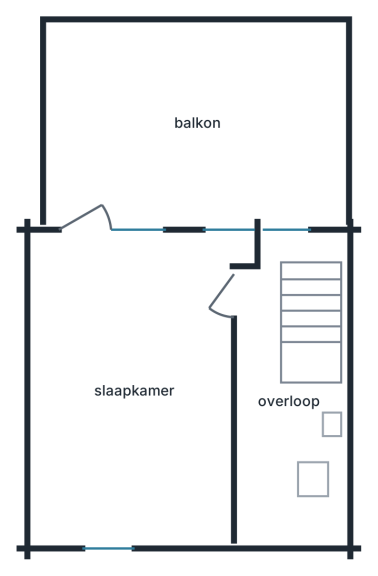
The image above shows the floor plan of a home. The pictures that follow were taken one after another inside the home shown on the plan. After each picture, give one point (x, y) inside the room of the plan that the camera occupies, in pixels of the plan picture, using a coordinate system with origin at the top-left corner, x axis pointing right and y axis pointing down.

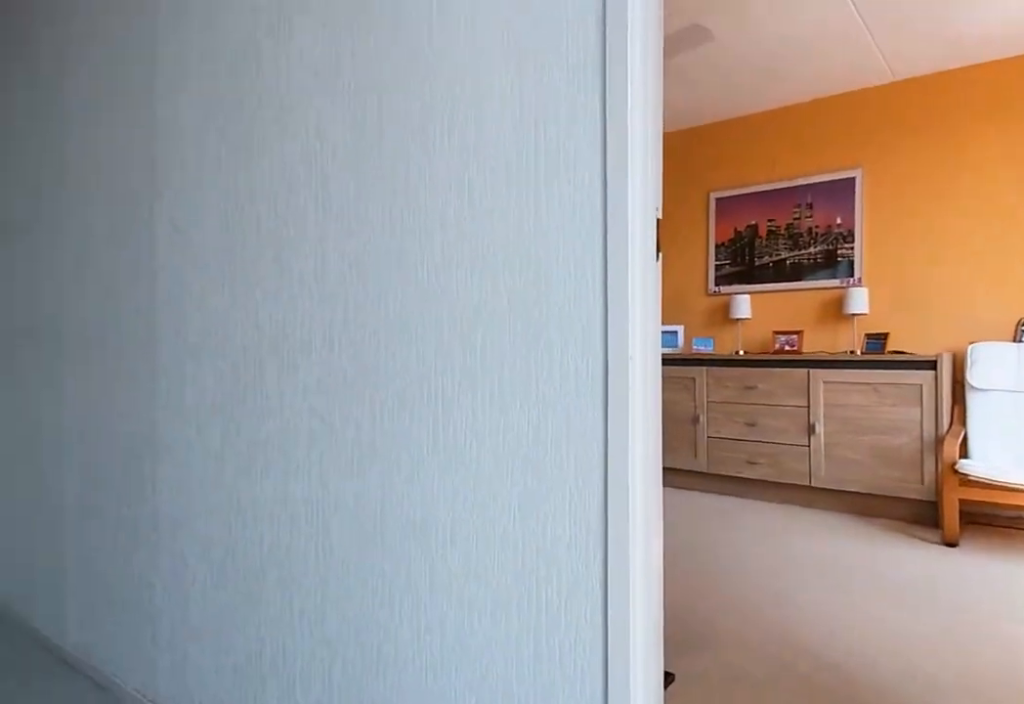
(283, 412)
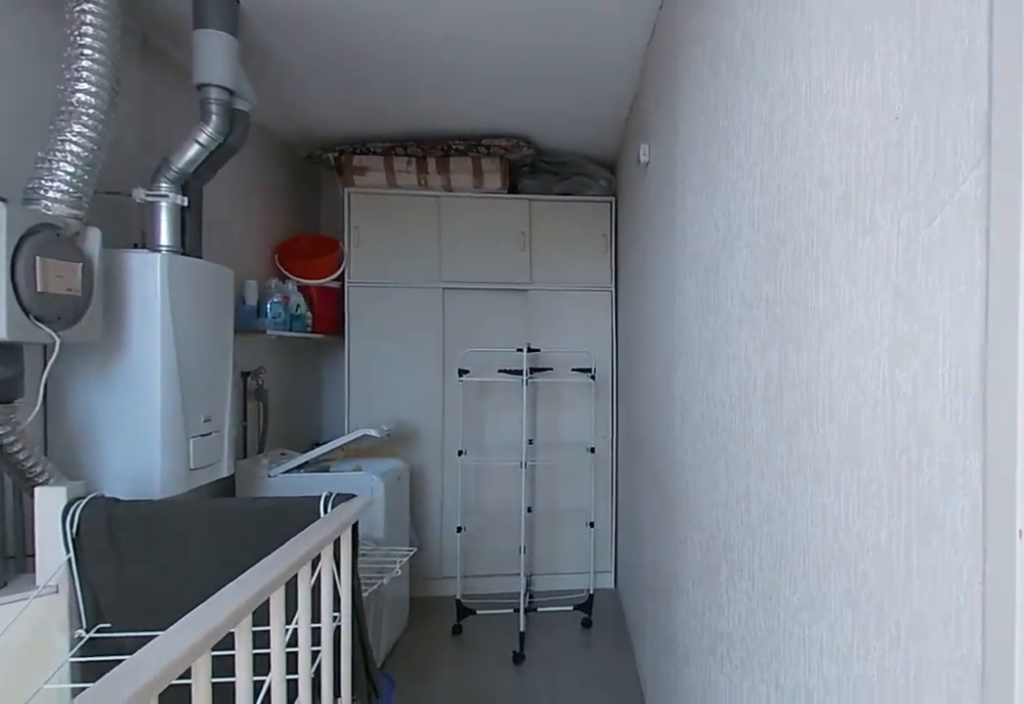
(283, 412)
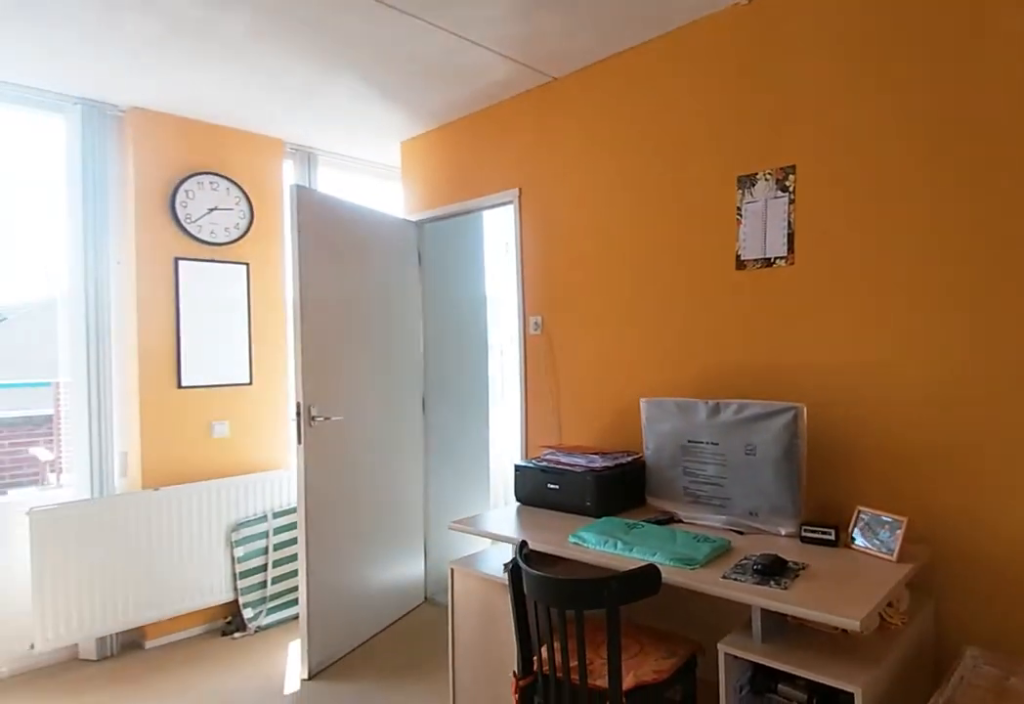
(132, 413)
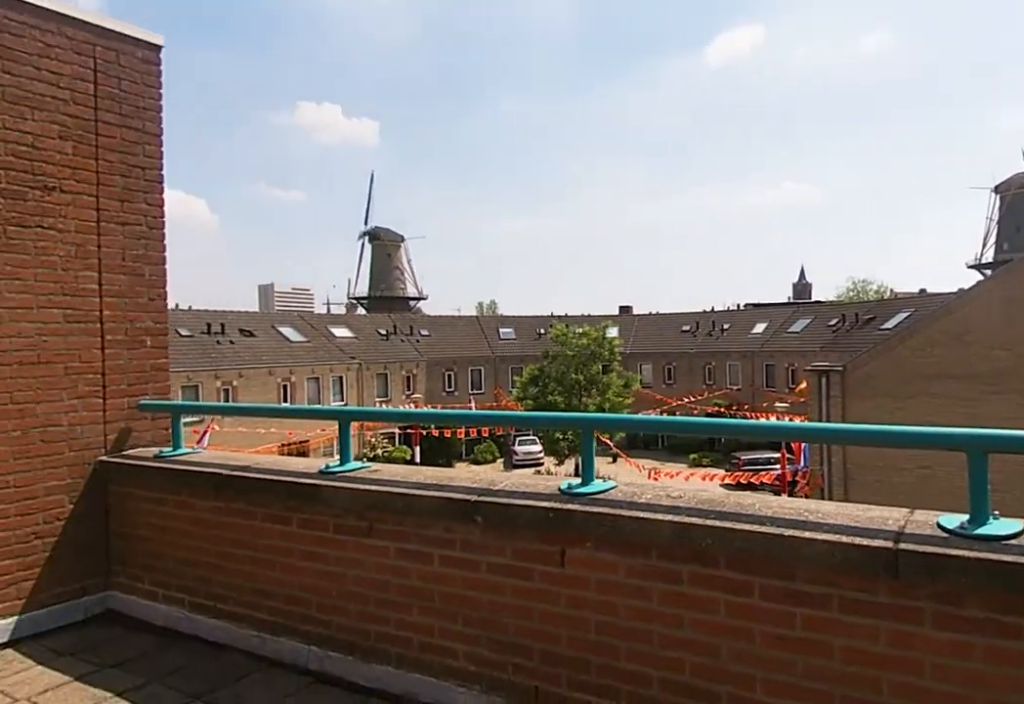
(270, 116)
